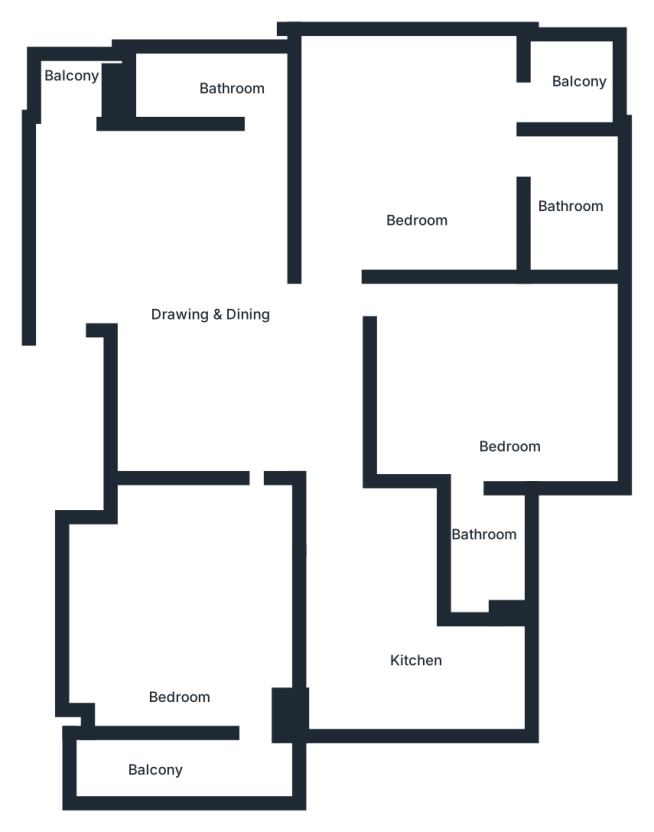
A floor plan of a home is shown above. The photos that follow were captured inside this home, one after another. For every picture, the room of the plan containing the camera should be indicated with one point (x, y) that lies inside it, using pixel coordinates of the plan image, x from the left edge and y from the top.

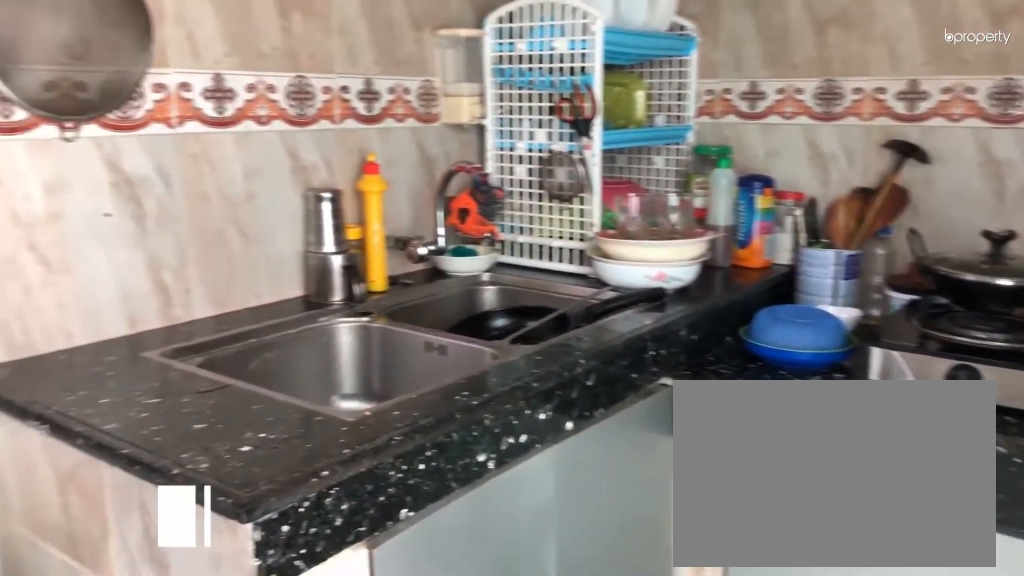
(430, 674)
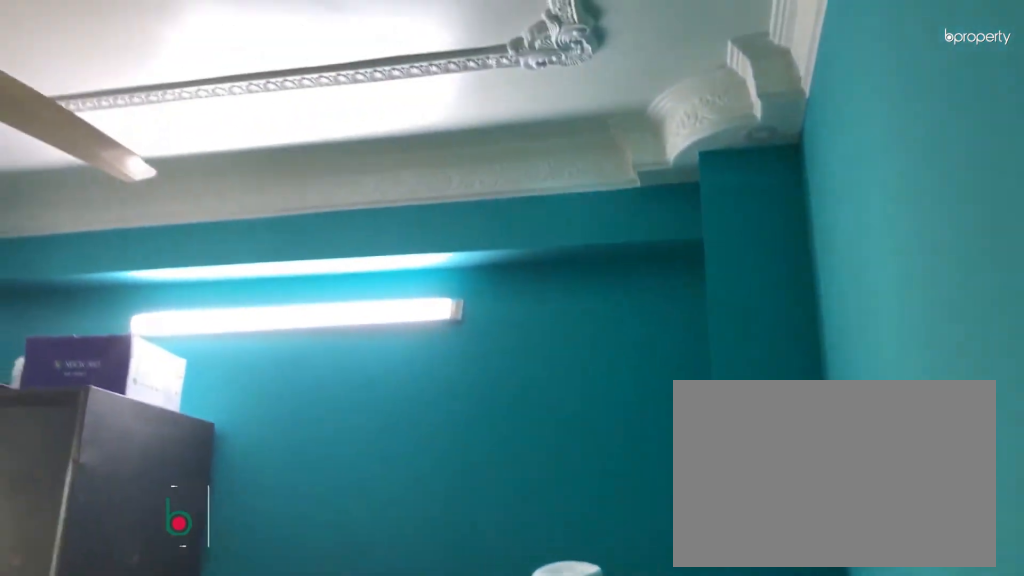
(198, 624)
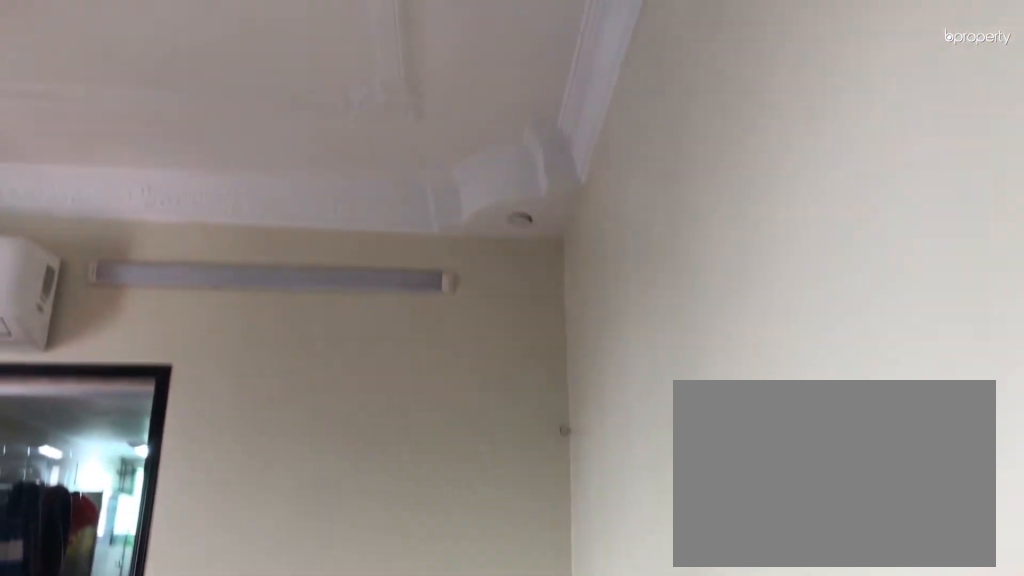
(418, 165)
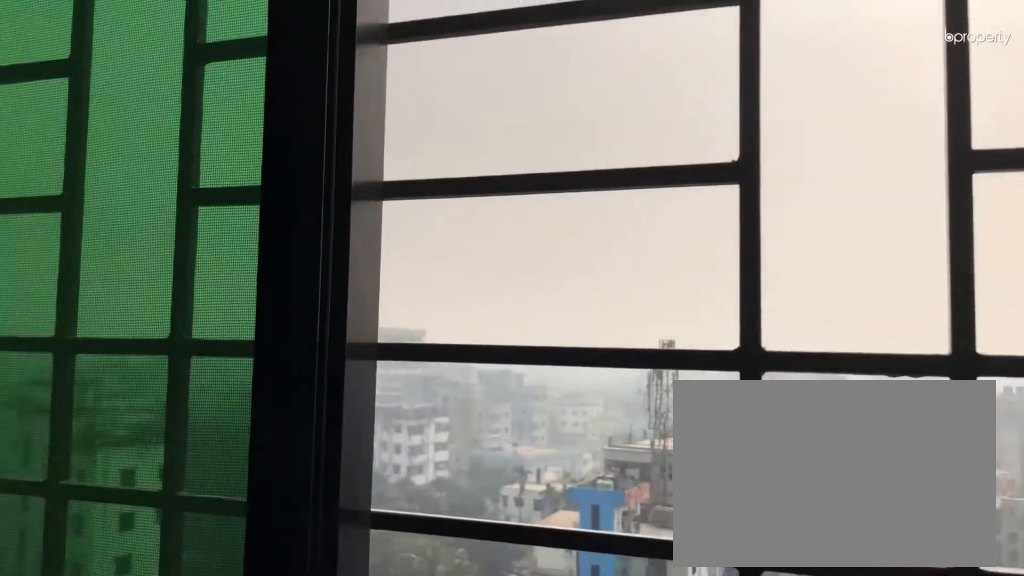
(582, 86)
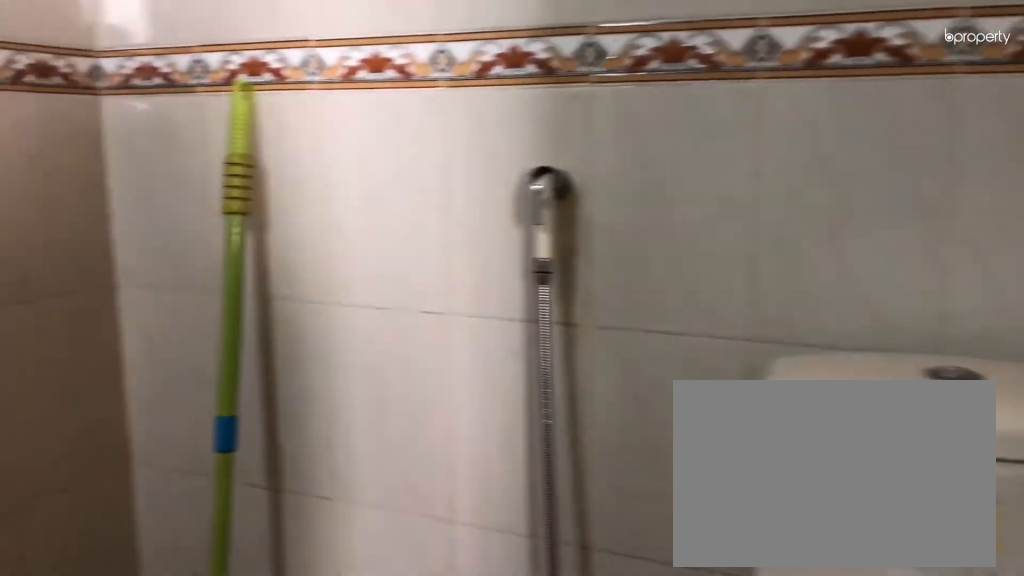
(572, 199)
